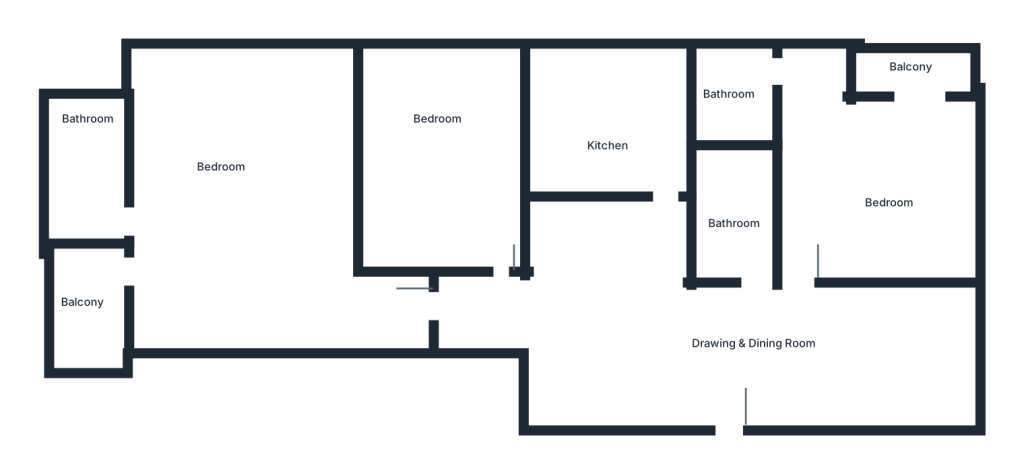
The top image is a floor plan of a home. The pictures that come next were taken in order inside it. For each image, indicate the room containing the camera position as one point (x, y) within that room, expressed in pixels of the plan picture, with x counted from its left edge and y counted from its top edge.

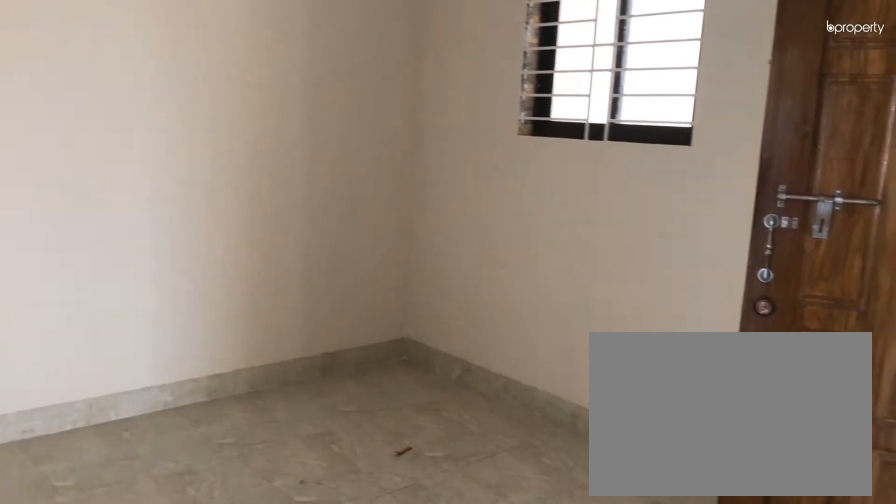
(726, 349)
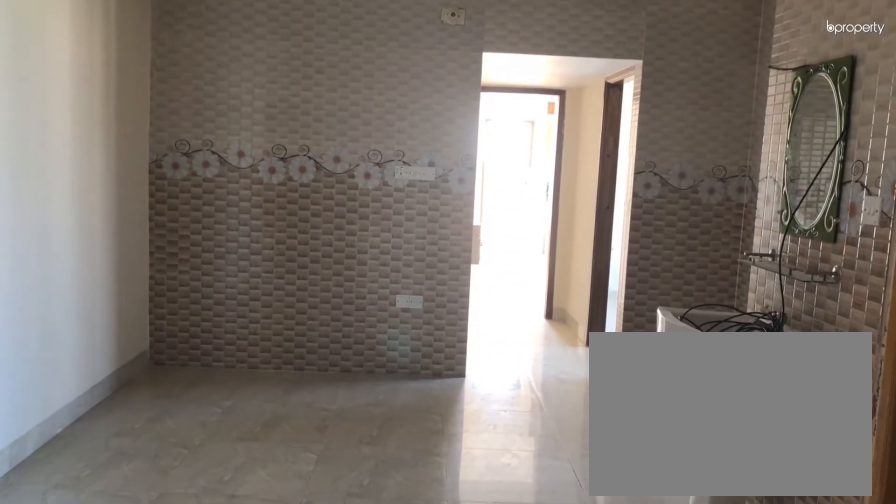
(726, 349)
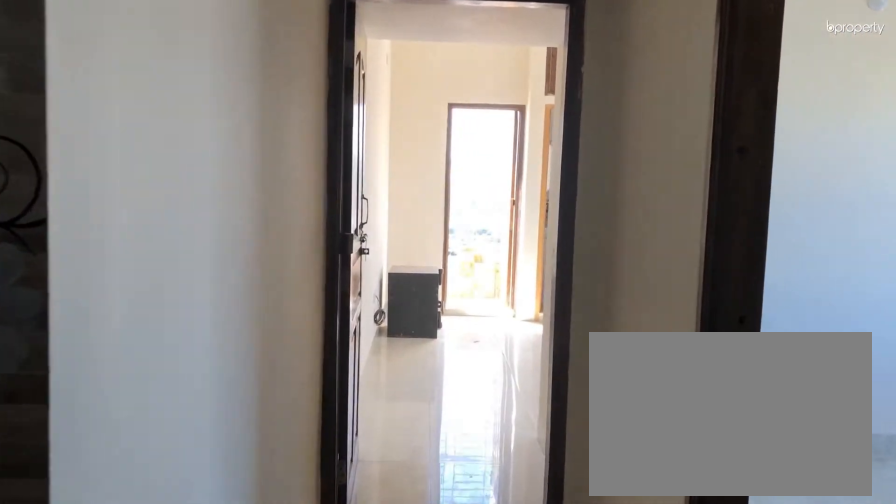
(489, 315)
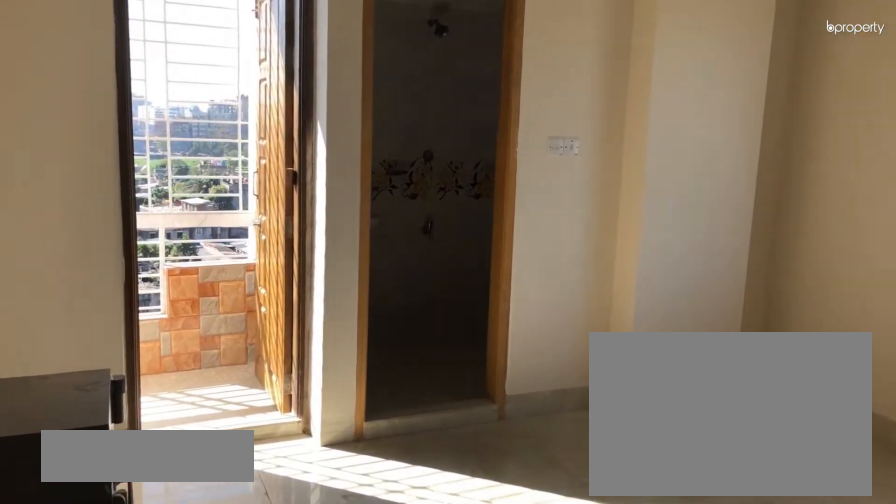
(238, 212)
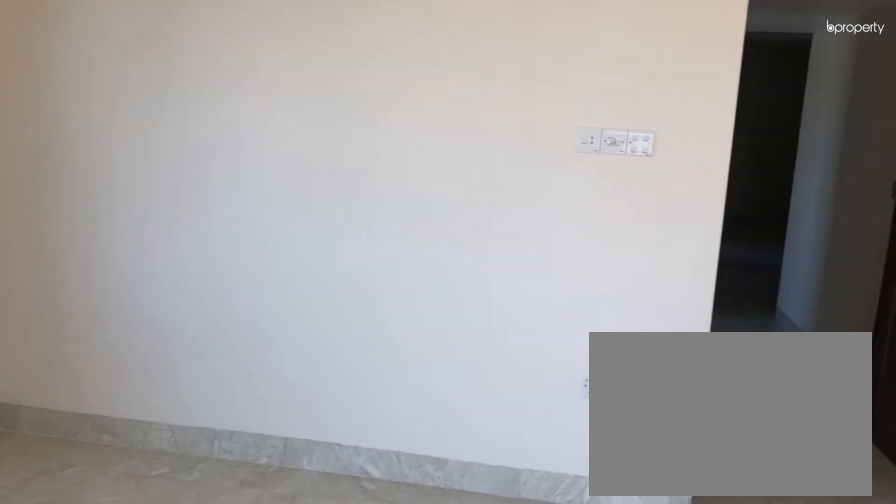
(238, 212)
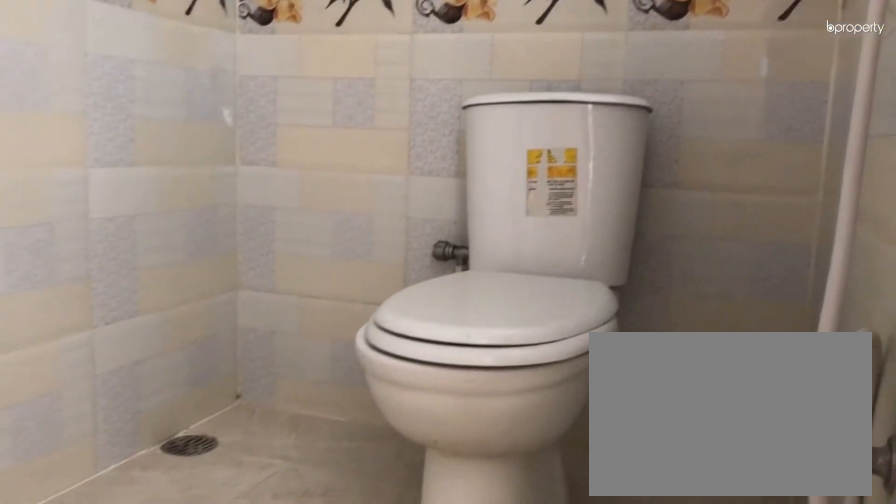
(82, 170)
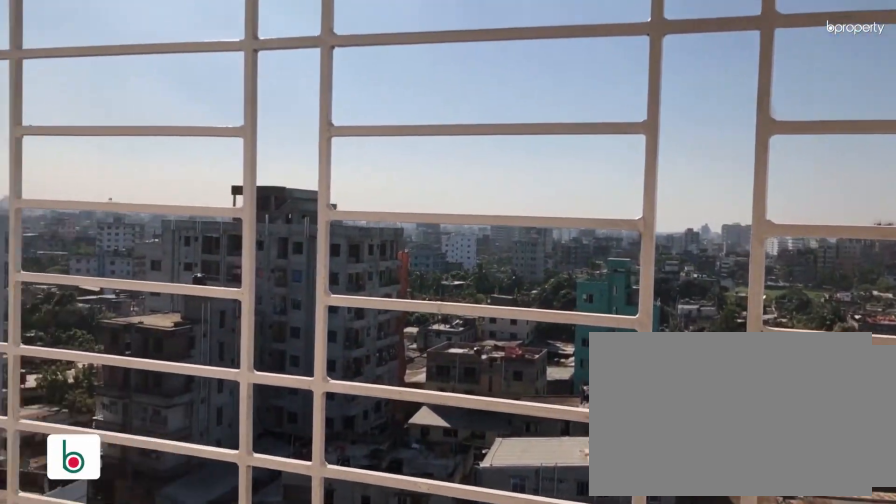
(86, 312)
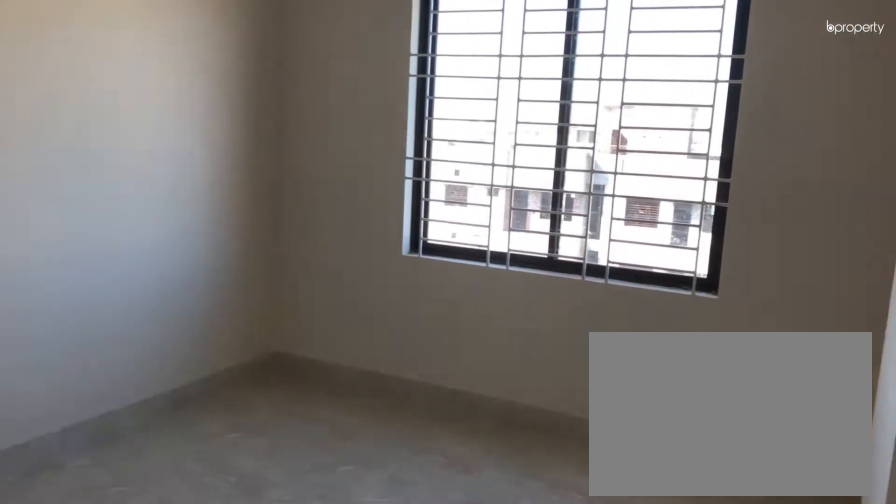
(481, 224)
